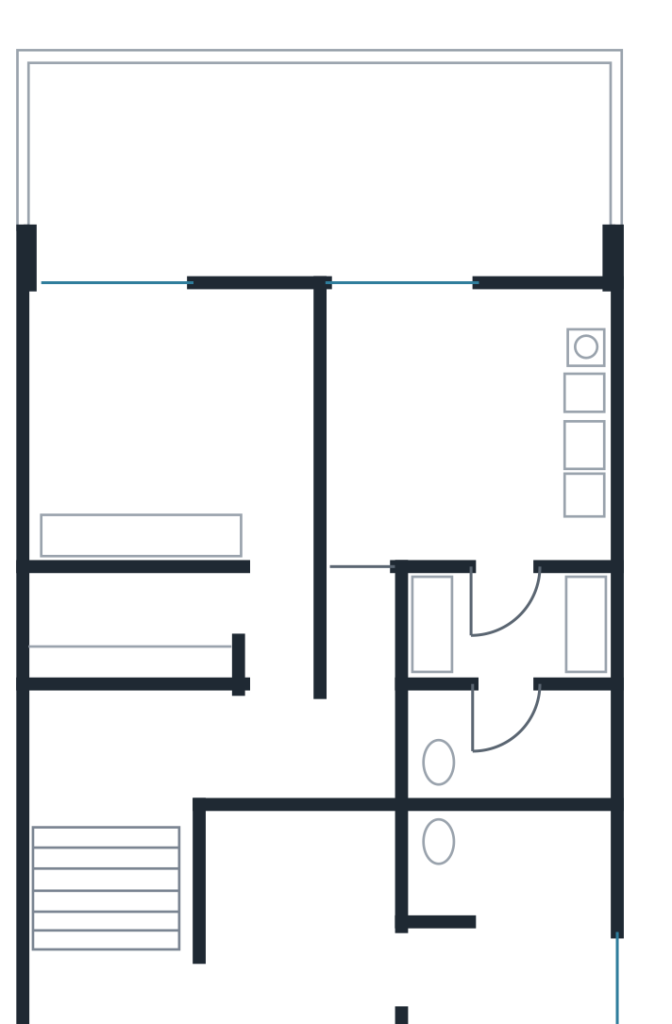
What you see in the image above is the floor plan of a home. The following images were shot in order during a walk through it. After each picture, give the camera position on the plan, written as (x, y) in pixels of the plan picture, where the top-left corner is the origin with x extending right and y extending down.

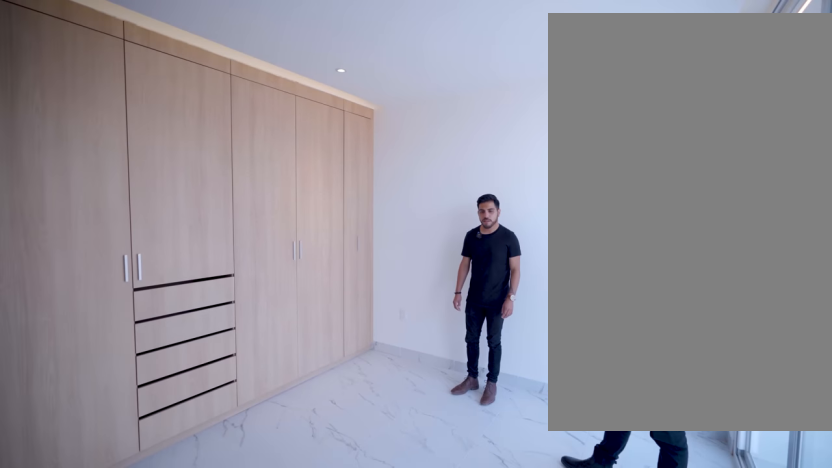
(281, 428)
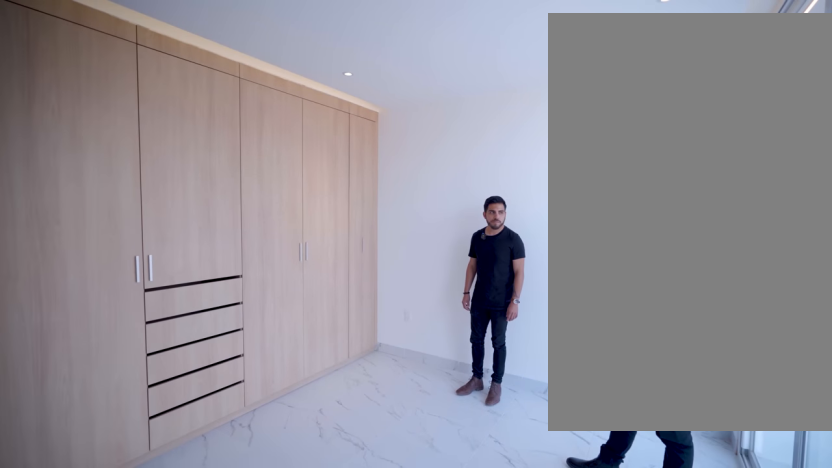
(281, 428)
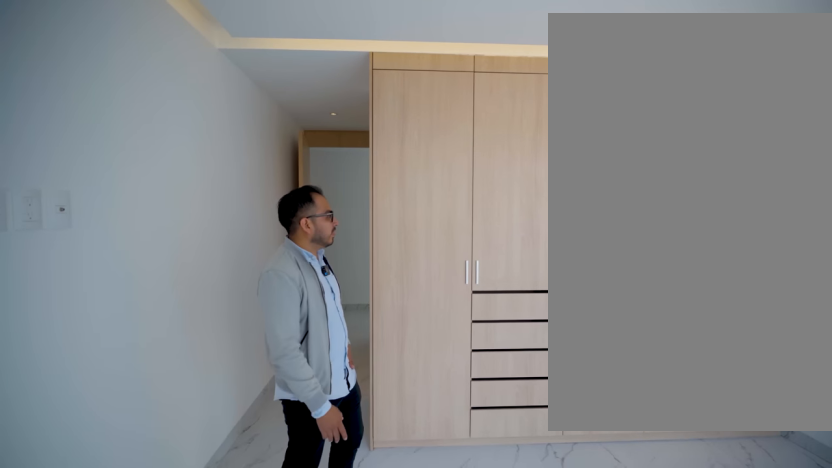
(260, 364)
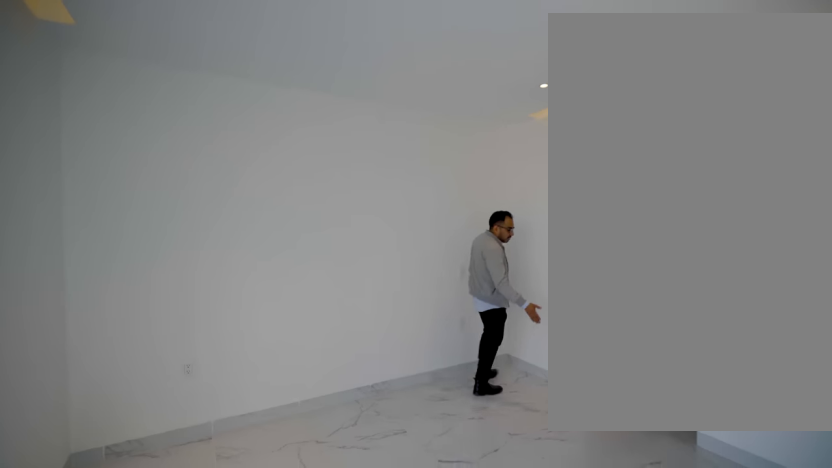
(430, 357)
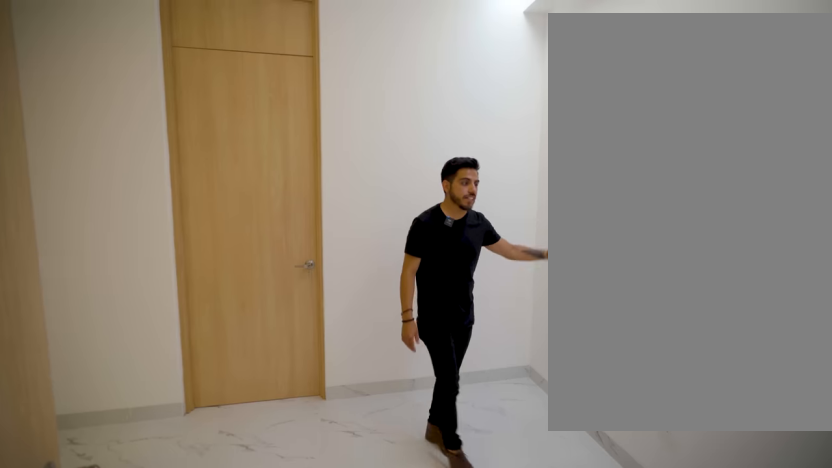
(203, 996)
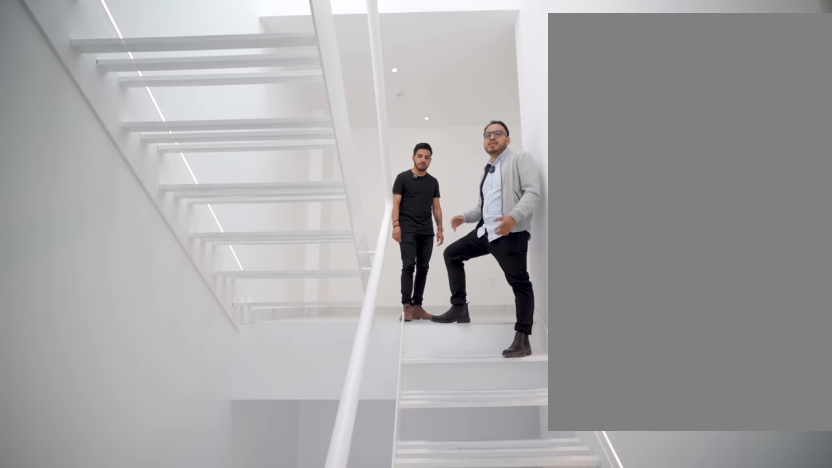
(171, 992)
